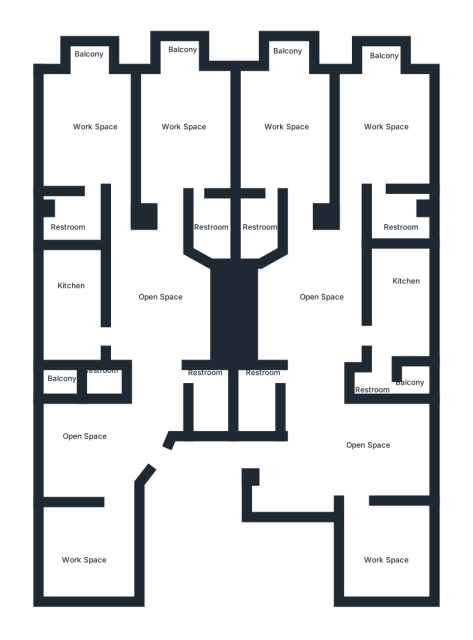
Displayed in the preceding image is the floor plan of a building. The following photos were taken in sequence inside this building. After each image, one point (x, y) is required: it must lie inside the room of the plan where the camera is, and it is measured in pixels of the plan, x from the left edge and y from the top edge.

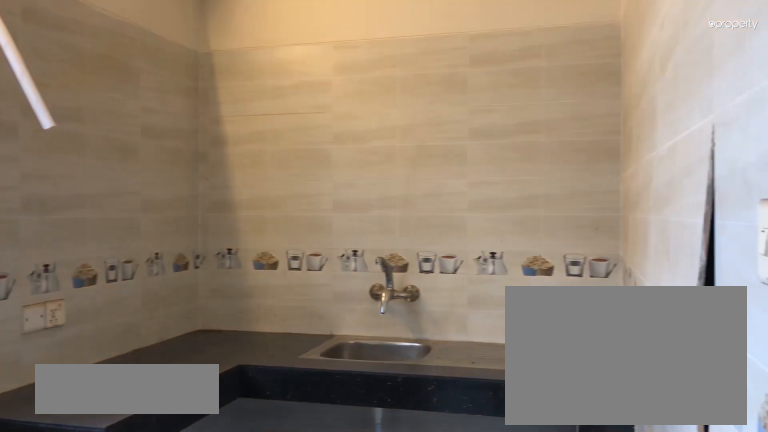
(74, 300)
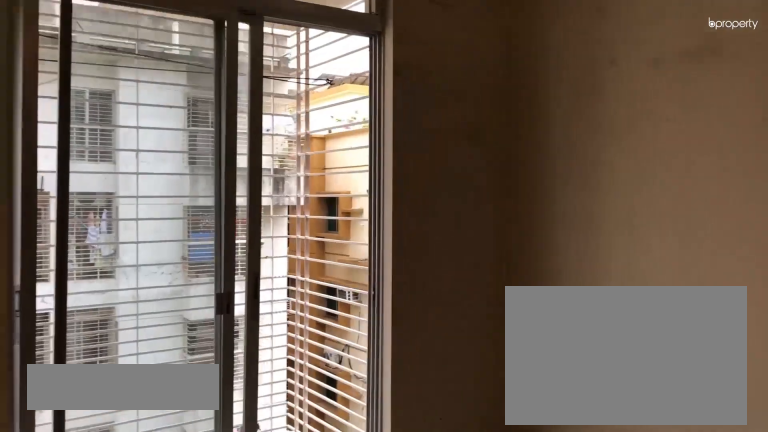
(187, 127)
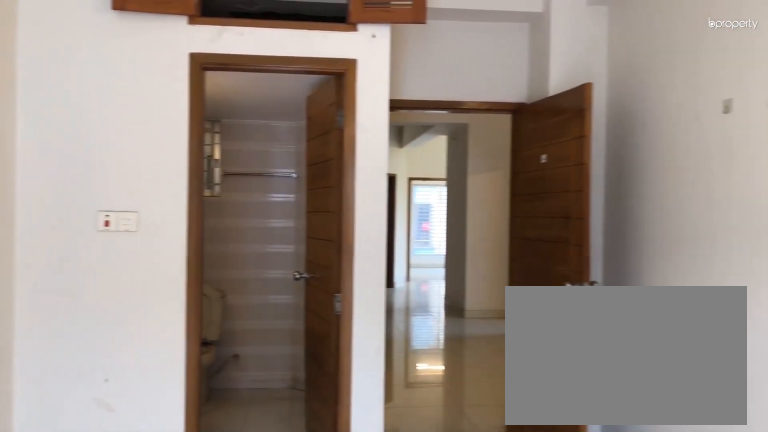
(187, 127)
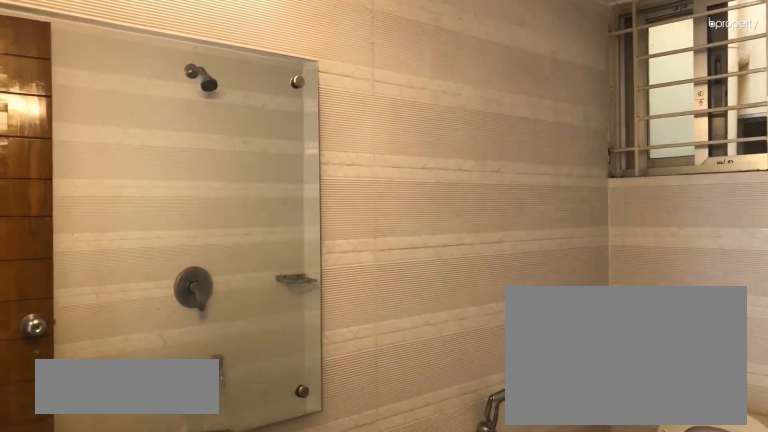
(210, 224)
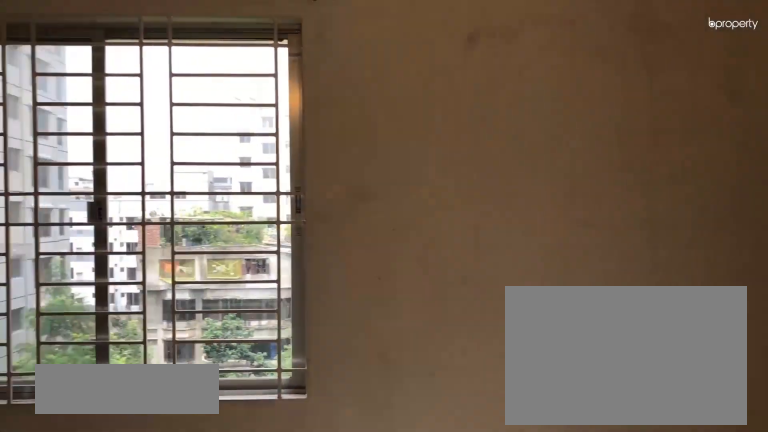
(91, 117)
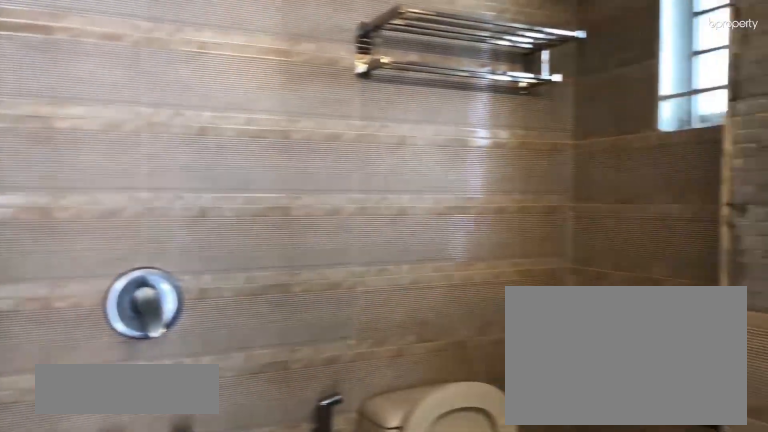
(74, 216)
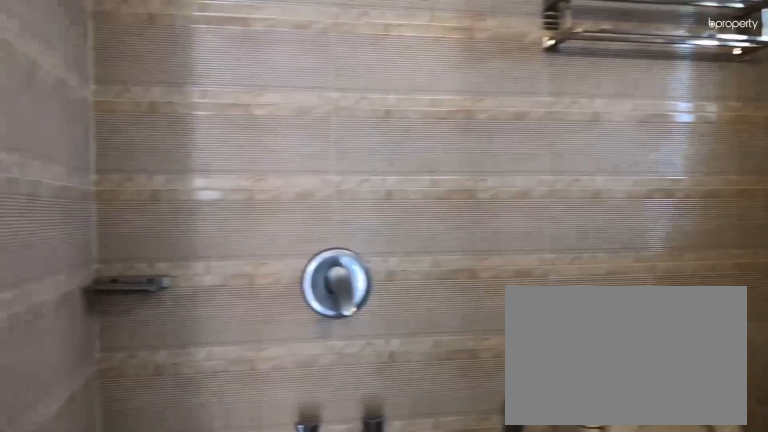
(74, 216)
